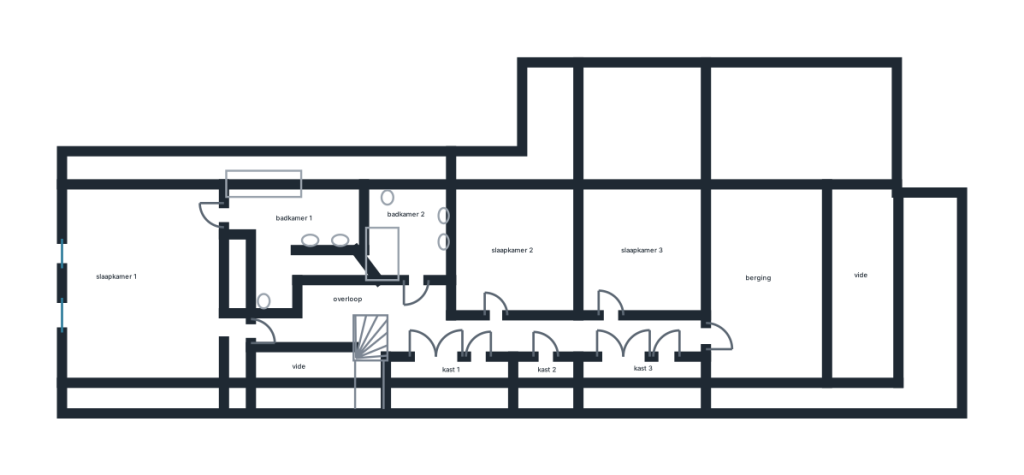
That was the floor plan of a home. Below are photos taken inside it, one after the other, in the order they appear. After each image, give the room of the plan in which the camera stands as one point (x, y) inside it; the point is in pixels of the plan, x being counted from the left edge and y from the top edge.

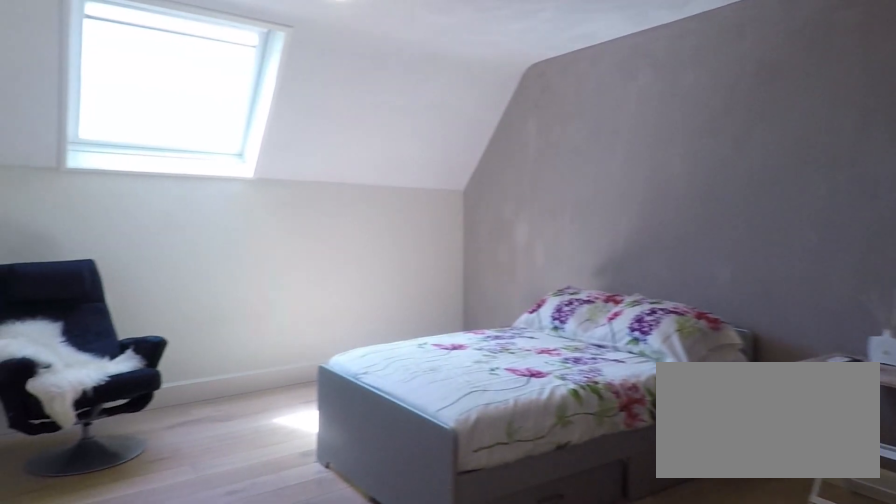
(768, 283)
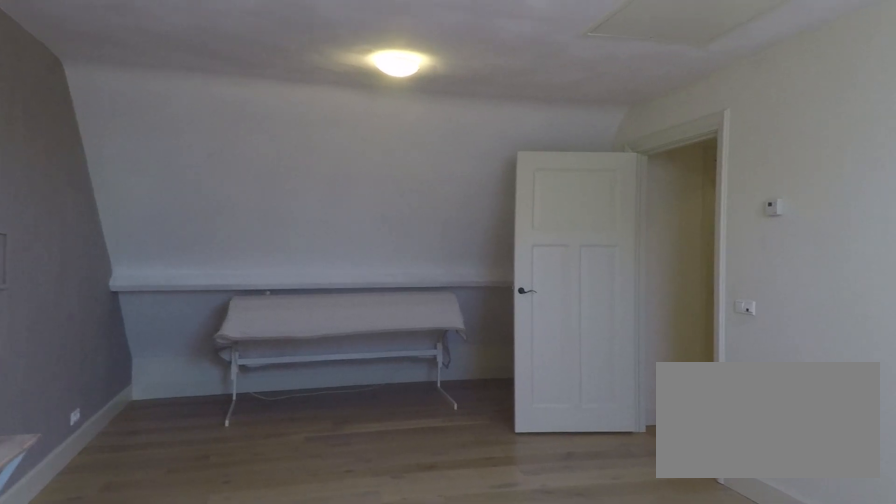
(768, 283)
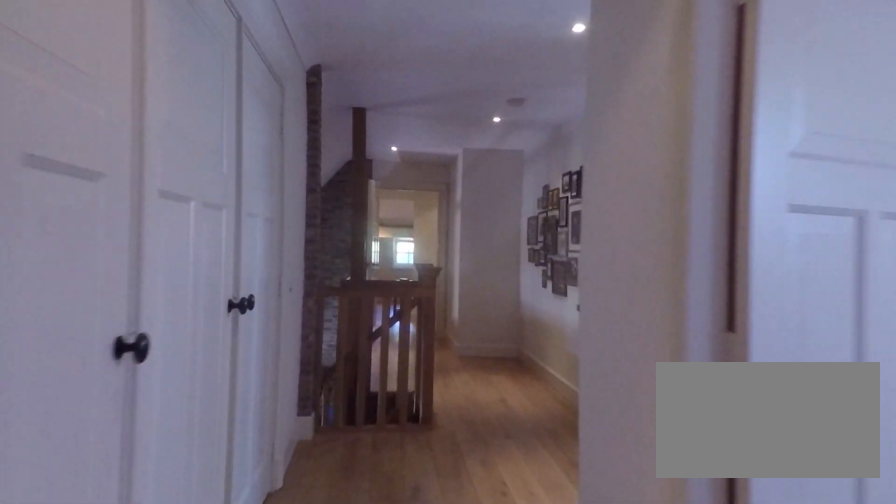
(457, 325)
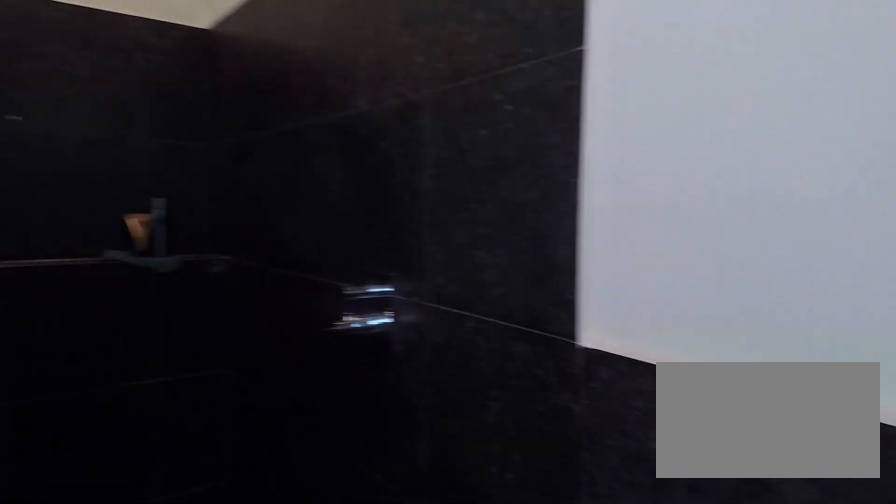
(407, 231)
